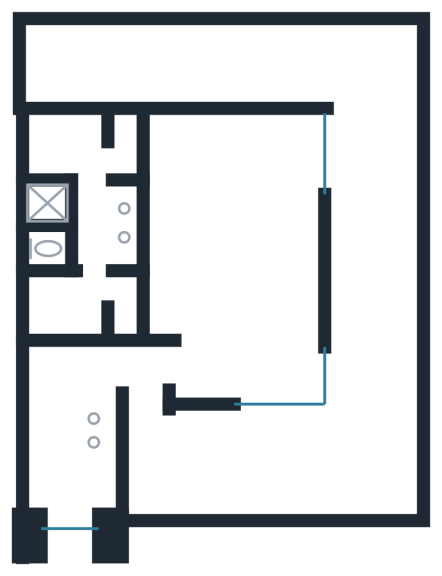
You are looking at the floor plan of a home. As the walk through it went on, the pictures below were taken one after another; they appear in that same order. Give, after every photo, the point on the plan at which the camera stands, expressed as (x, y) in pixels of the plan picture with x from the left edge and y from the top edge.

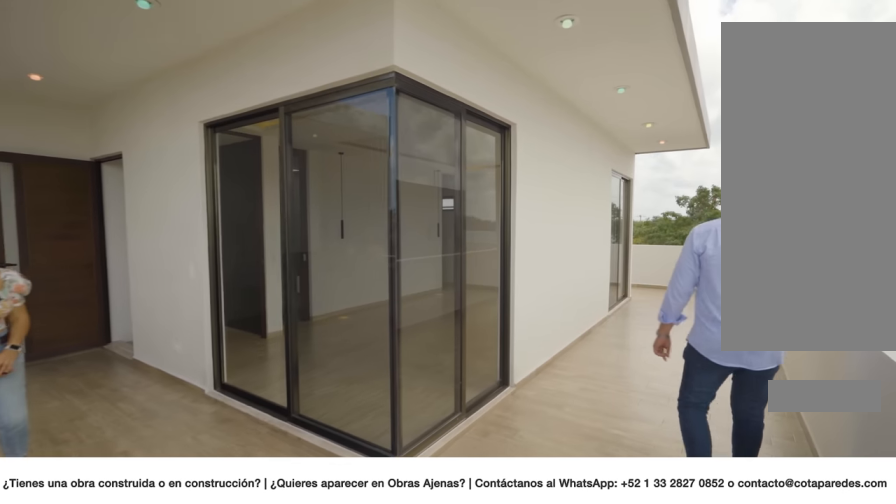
(354, 445)
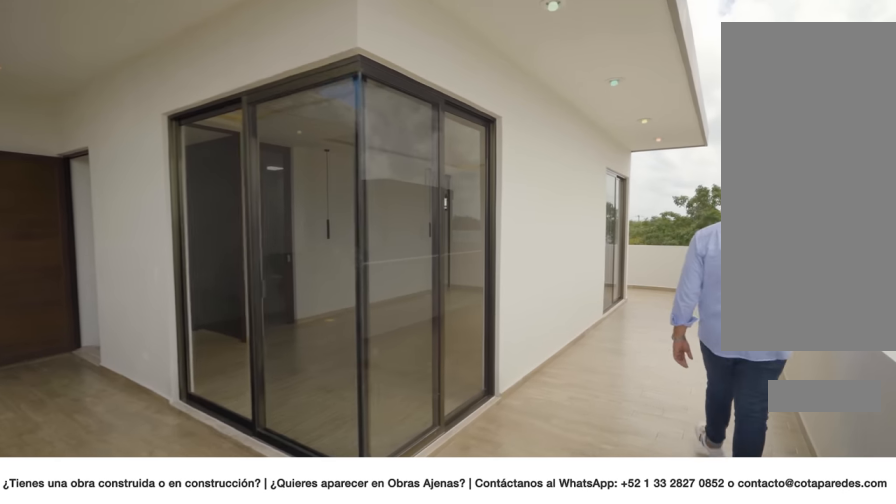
(354, 445)
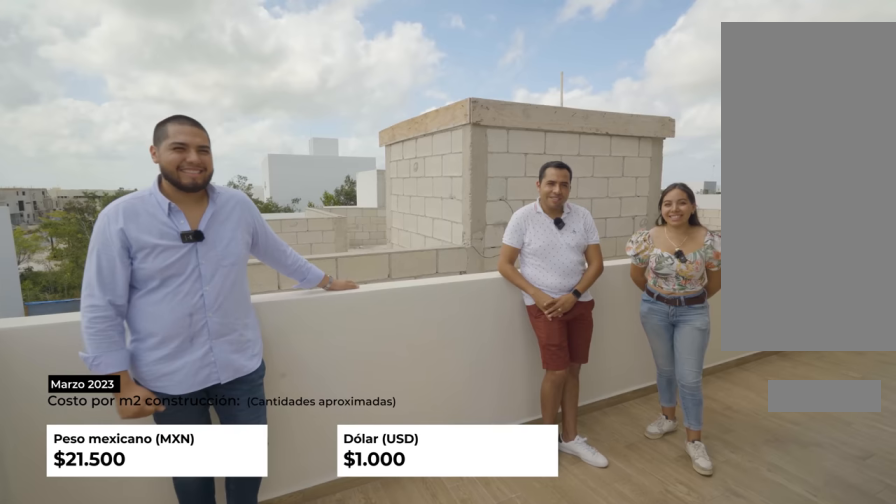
(343, 63)
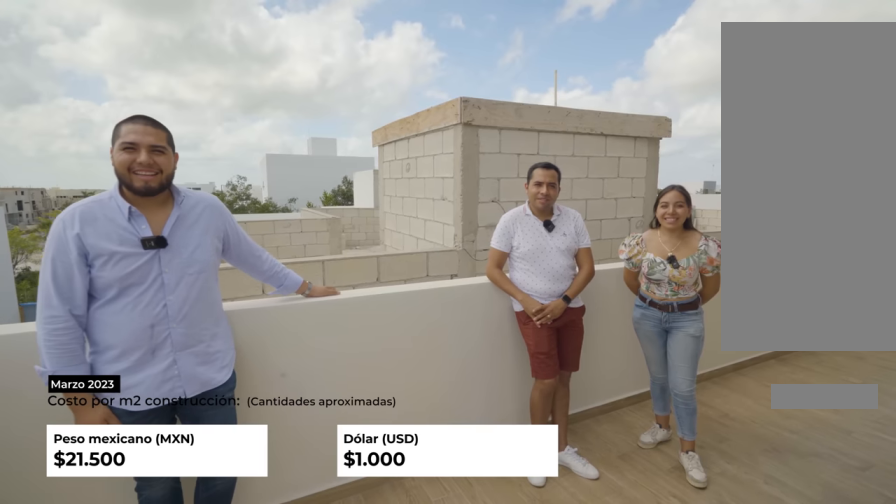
(343, 64)
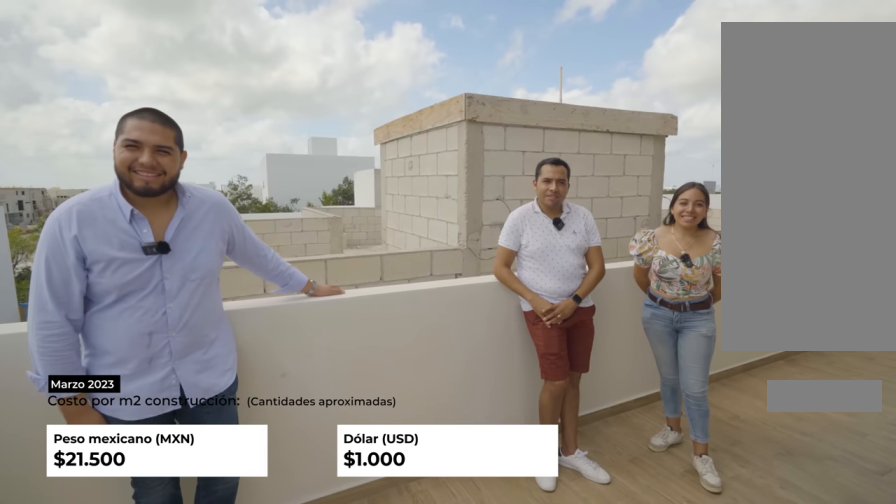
(344, 63)
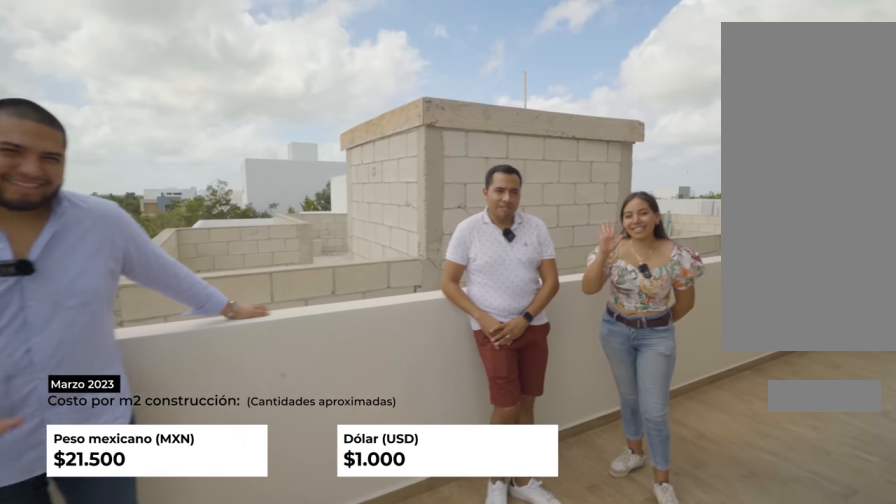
(342, 65)
